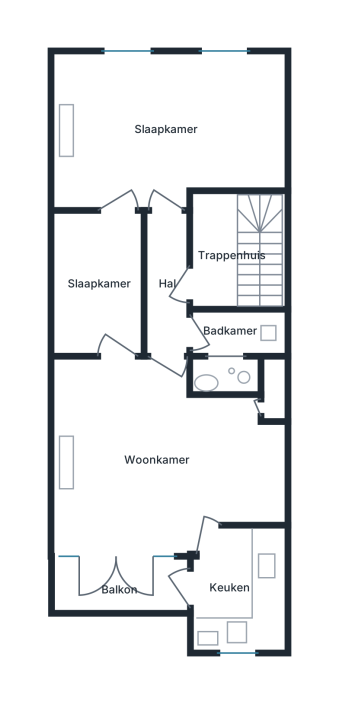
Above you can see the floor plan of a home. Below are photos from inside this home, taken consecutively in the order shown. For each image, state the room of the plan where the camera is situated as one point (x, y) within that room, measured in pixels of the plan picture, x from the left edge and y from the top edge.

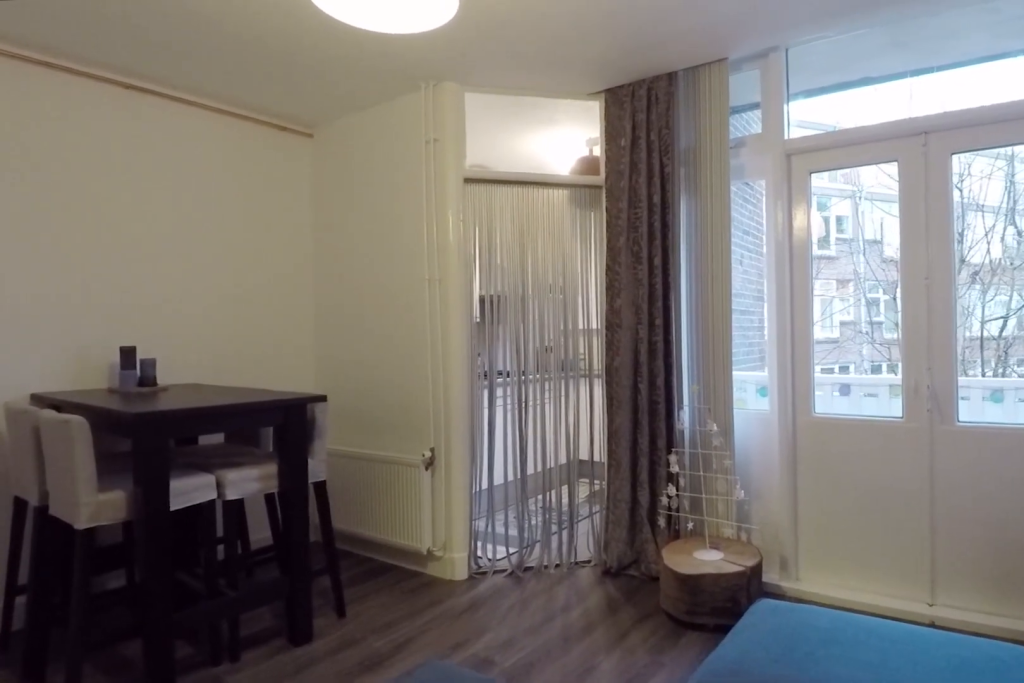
(159, 458)
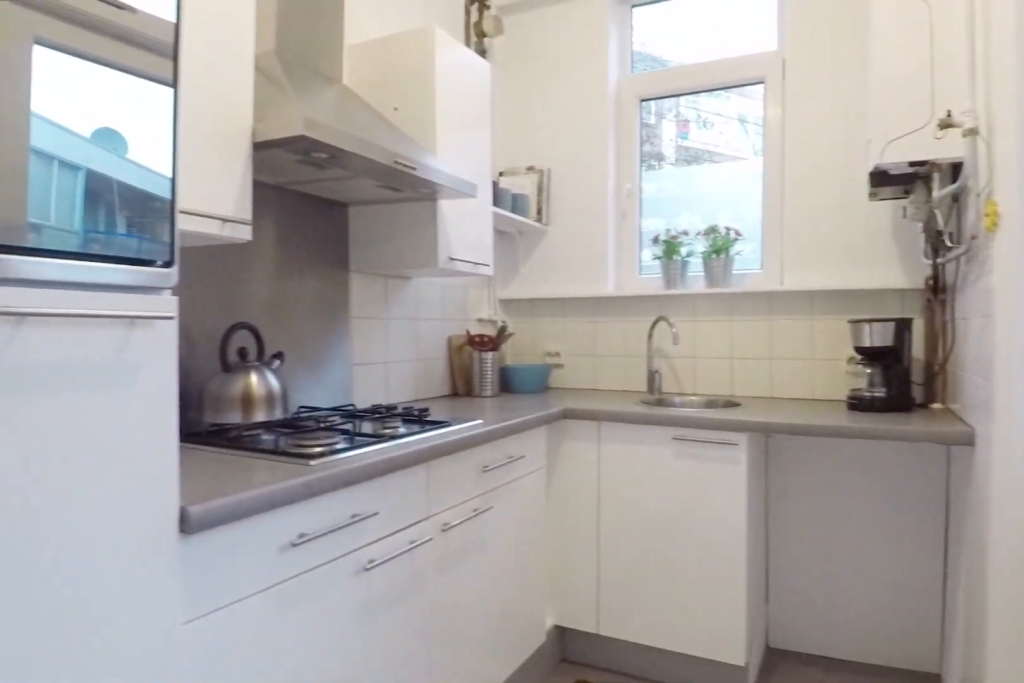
(239, 589)
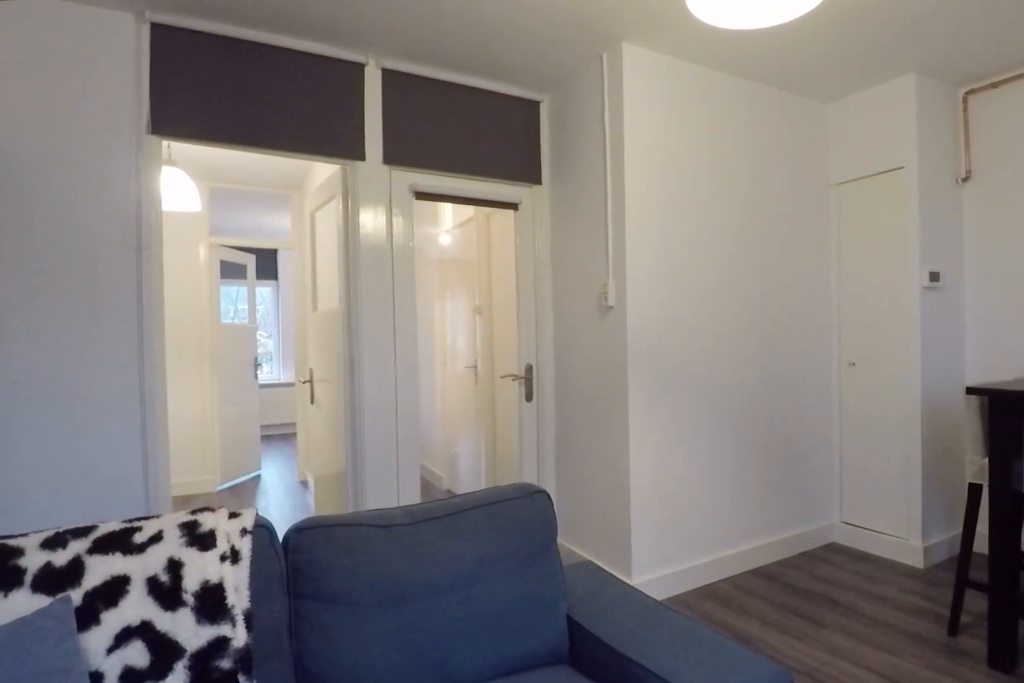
(159, 458)
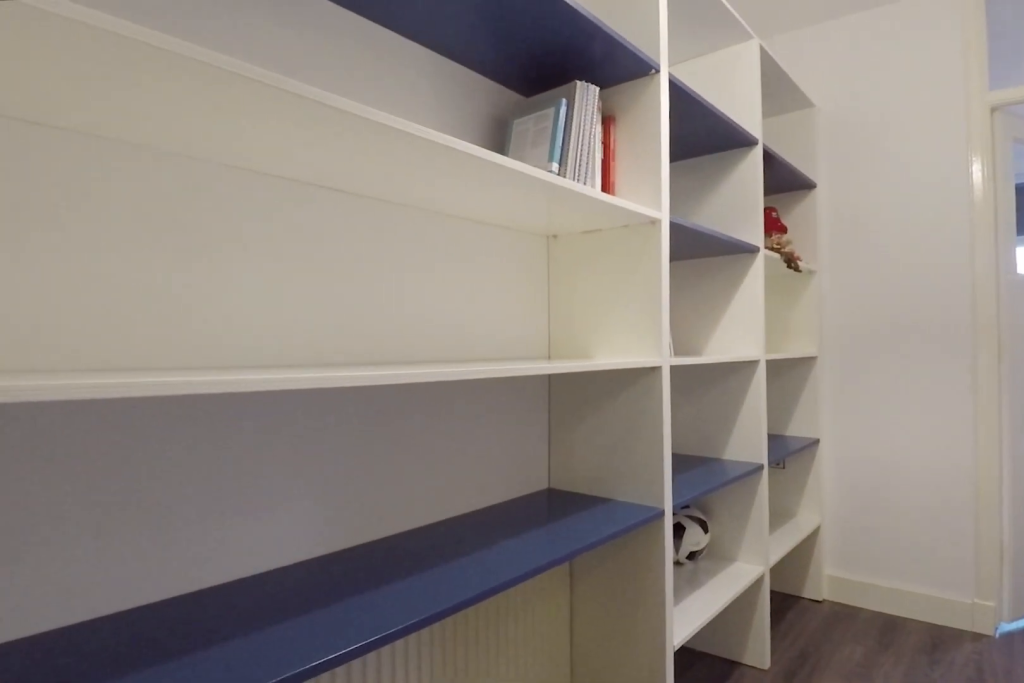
(99, 283)
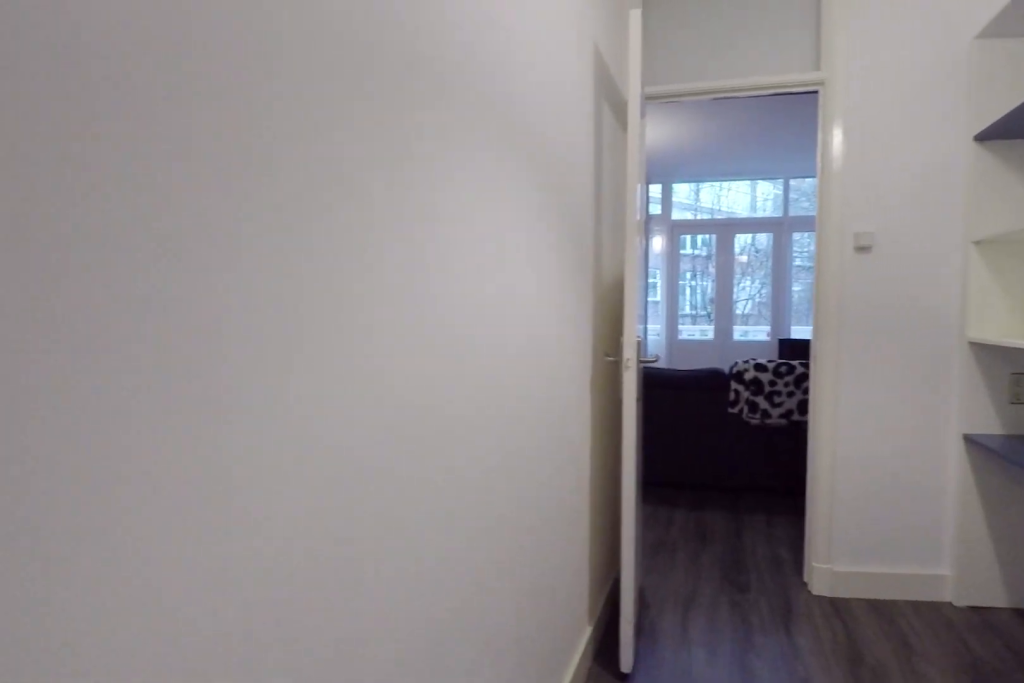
(99, 283)
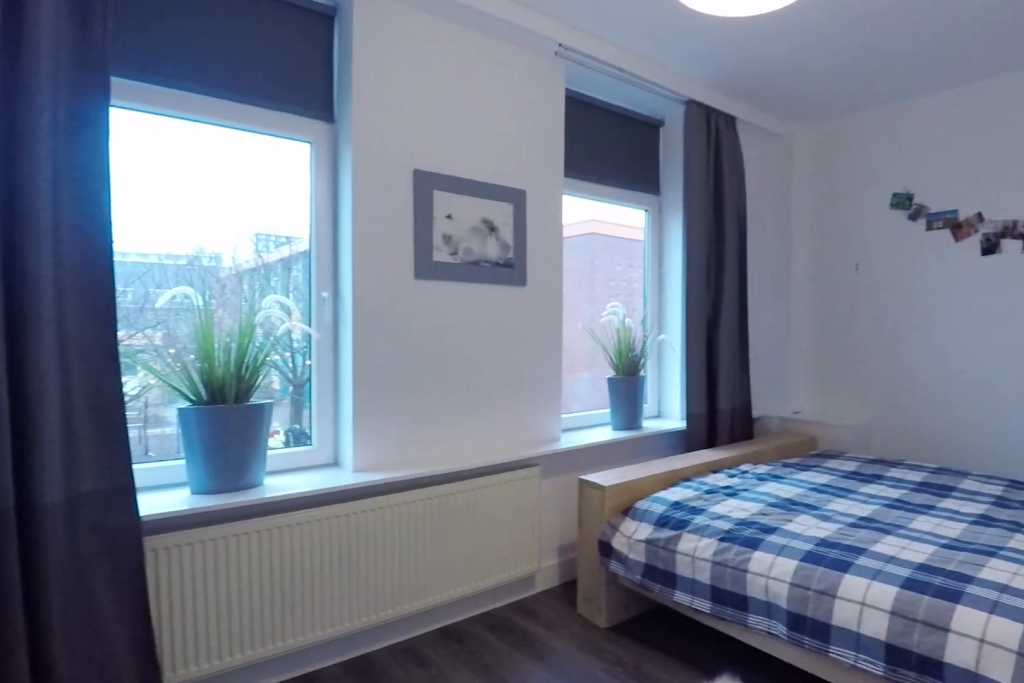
(168, 128)
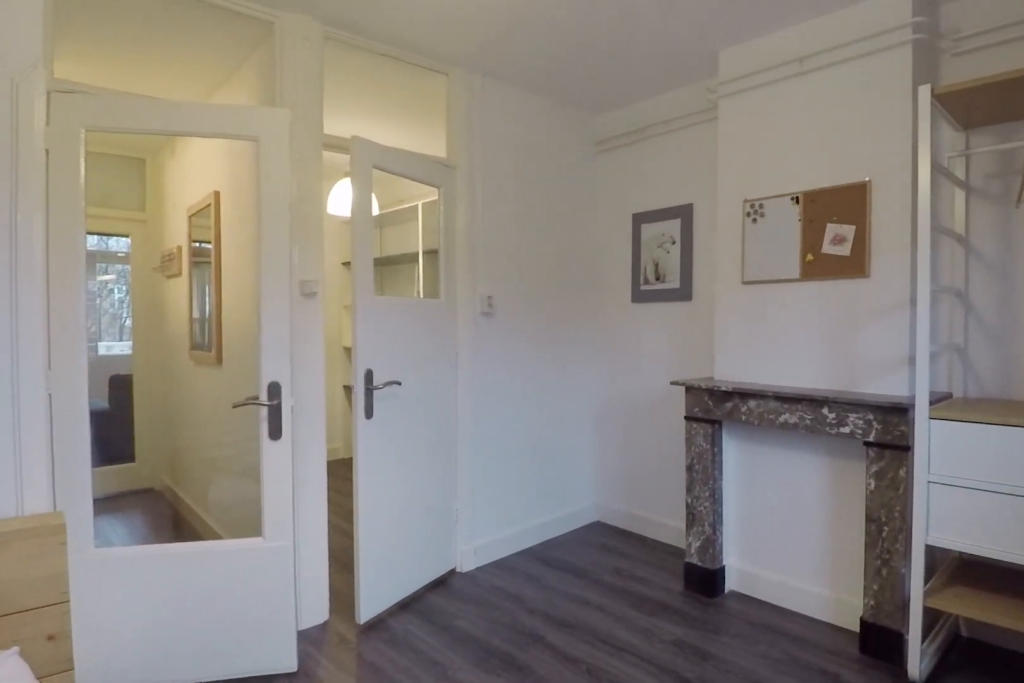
(168, 128)
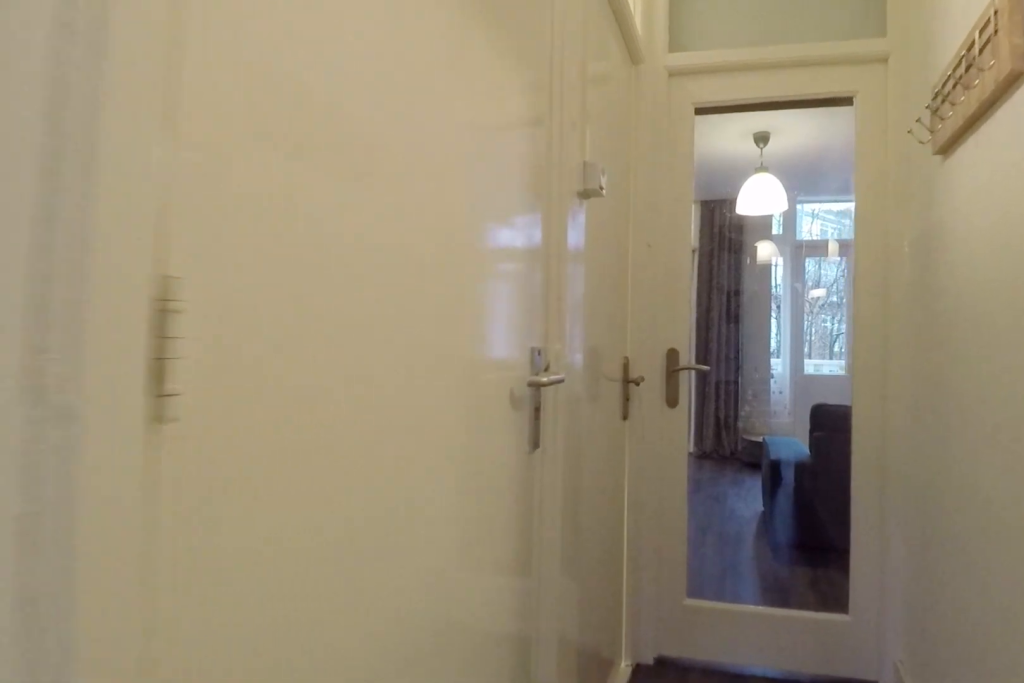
(167, 284)
